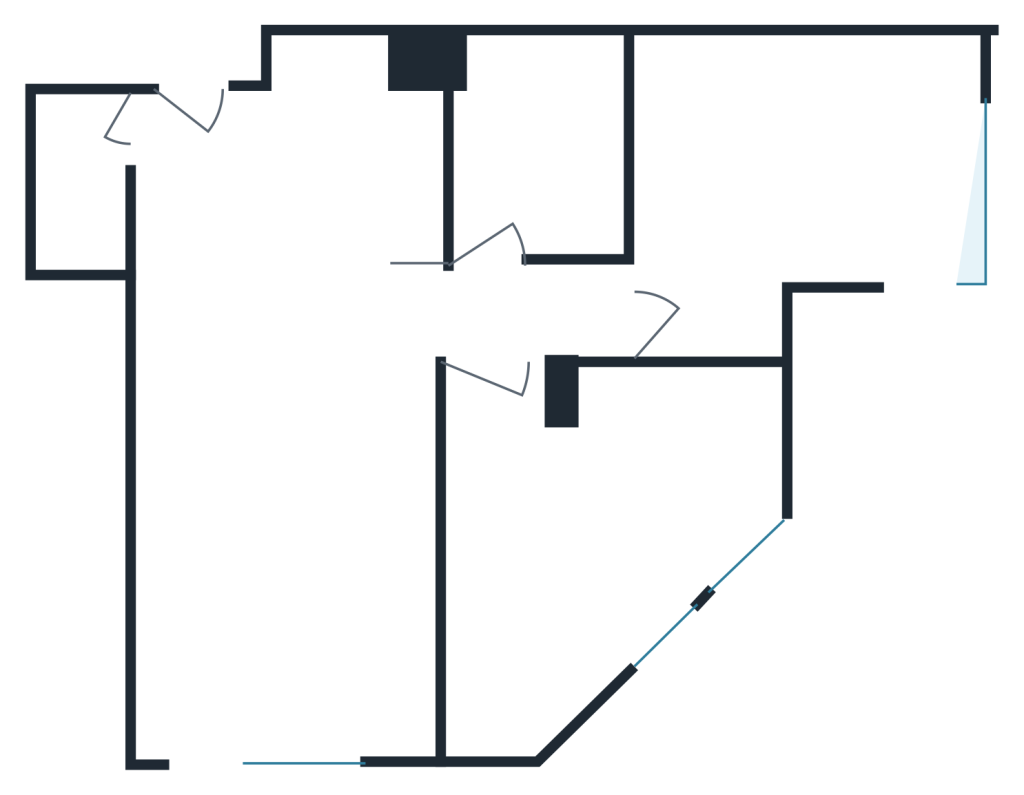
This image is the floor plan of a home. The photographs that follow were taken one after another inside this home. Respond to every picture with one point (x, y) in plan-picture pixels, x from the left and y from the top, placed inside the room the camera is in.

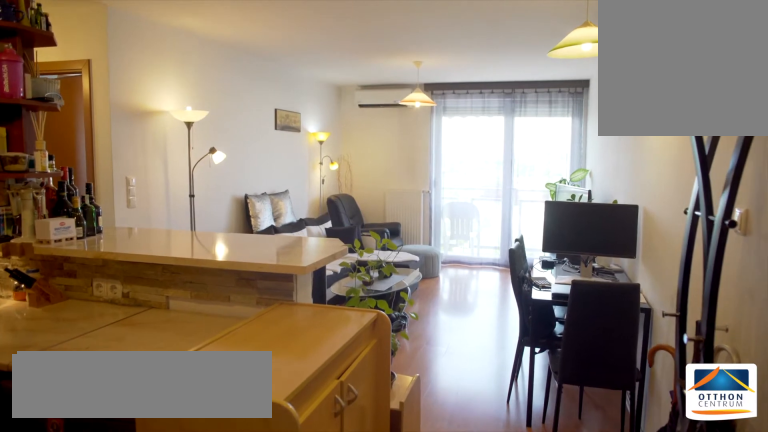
(190, 144)
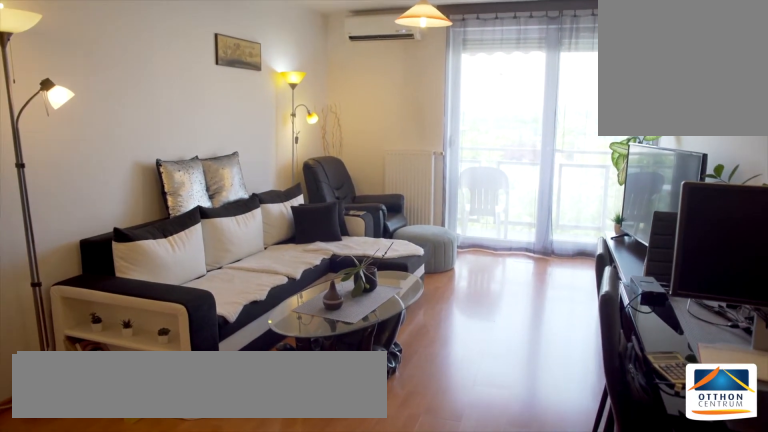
(283, 540)
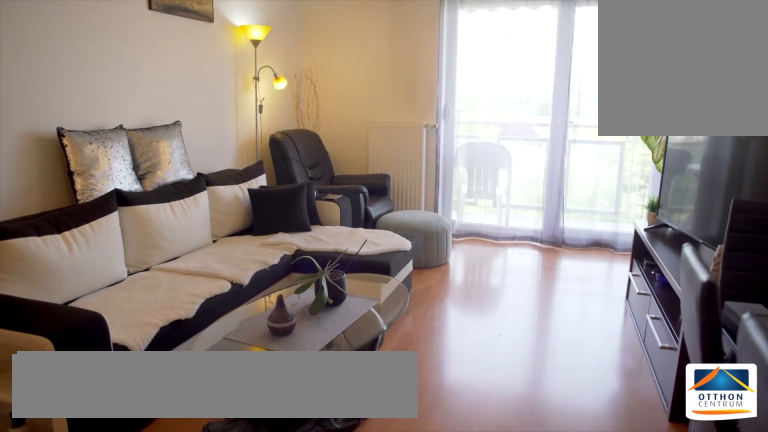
(281, 540)
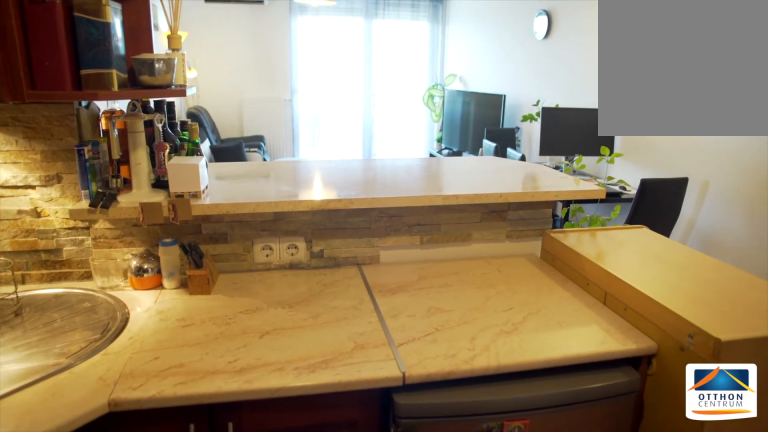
(281, 220)
